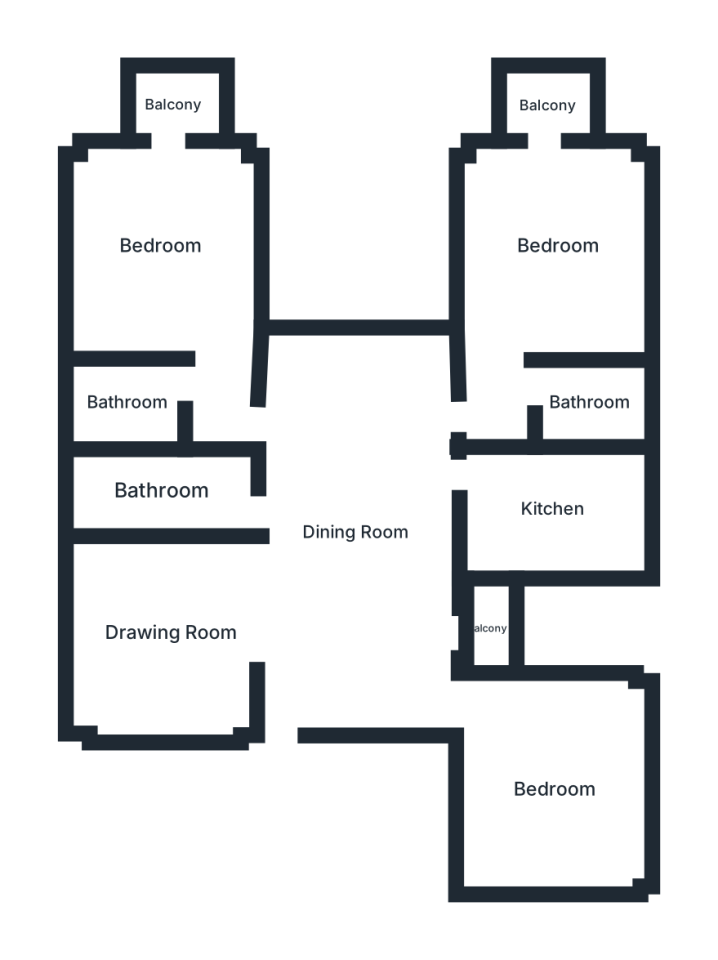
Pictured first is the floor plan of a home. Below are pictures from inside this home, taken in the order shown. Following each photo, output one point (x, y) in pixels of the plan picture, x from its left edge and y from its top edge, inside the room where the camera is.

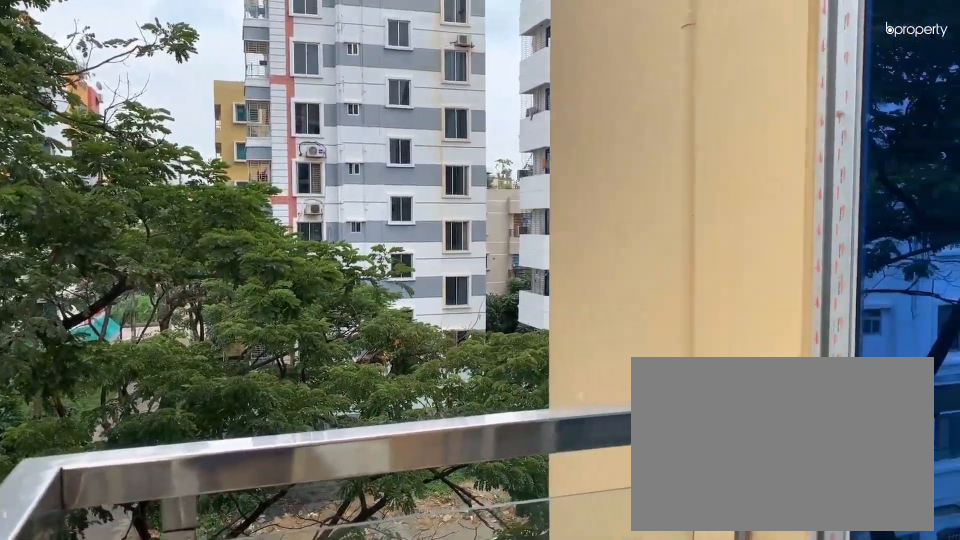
(547, 103)
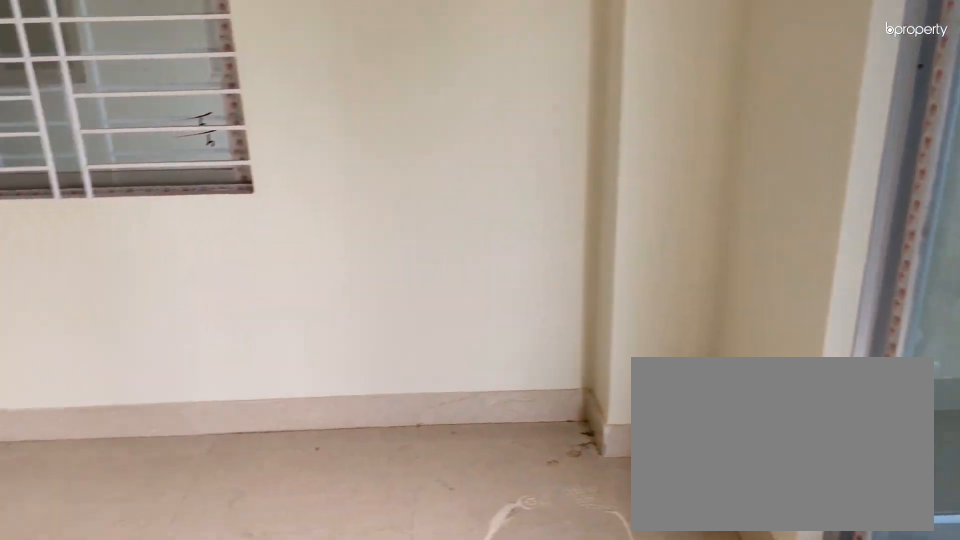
(162, 246)
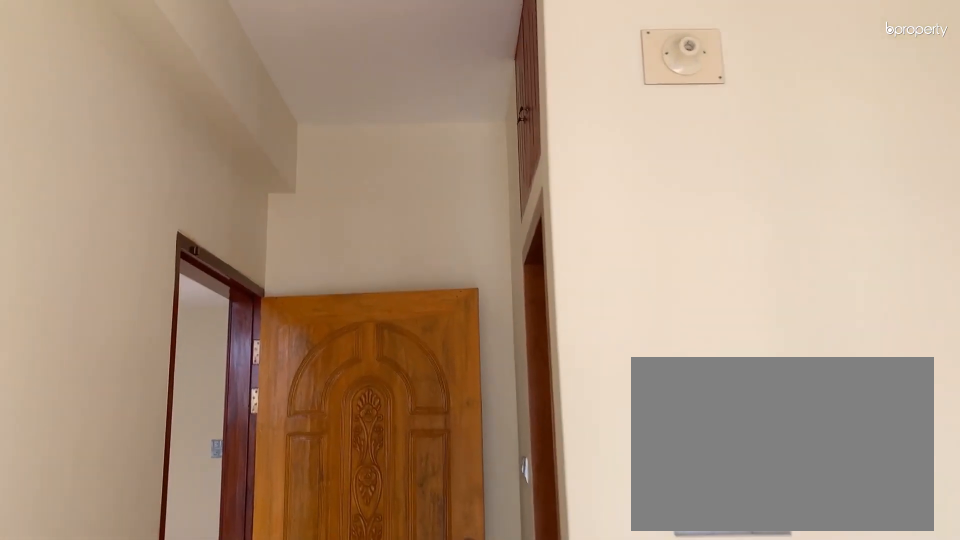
(162, 246)
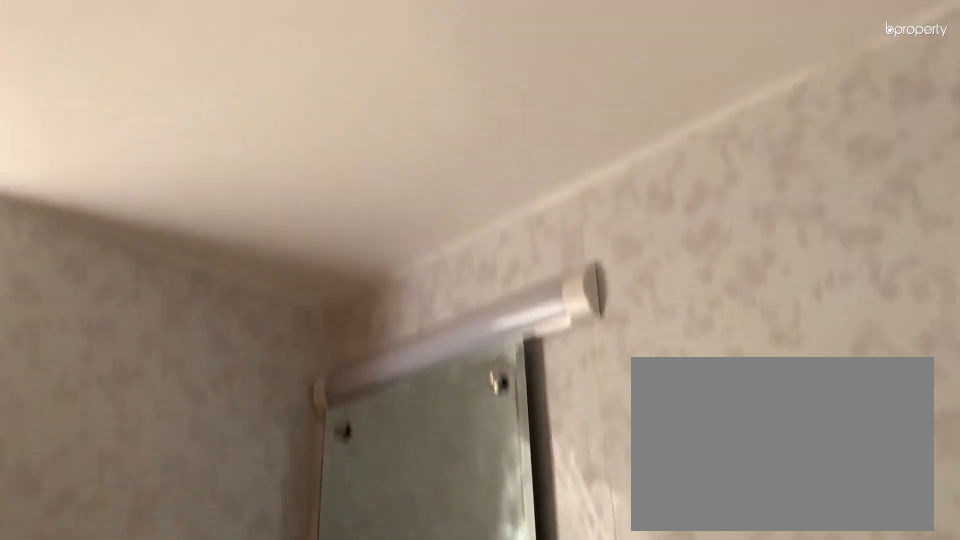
(127, 396)
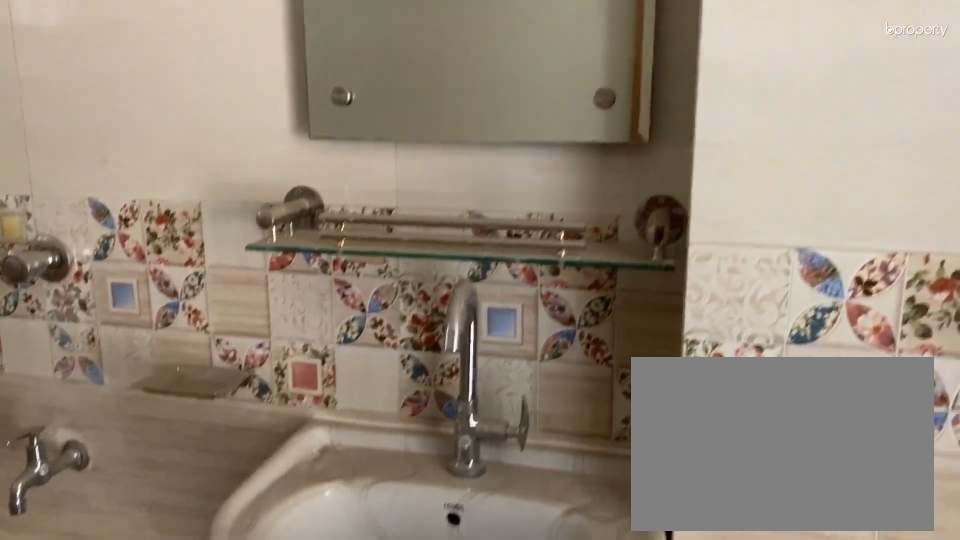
(163, 491)
